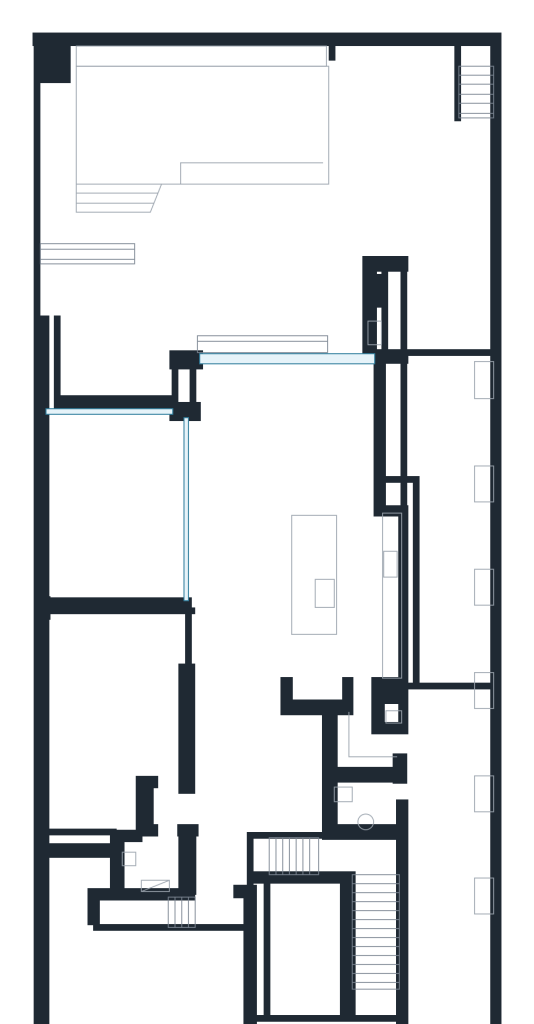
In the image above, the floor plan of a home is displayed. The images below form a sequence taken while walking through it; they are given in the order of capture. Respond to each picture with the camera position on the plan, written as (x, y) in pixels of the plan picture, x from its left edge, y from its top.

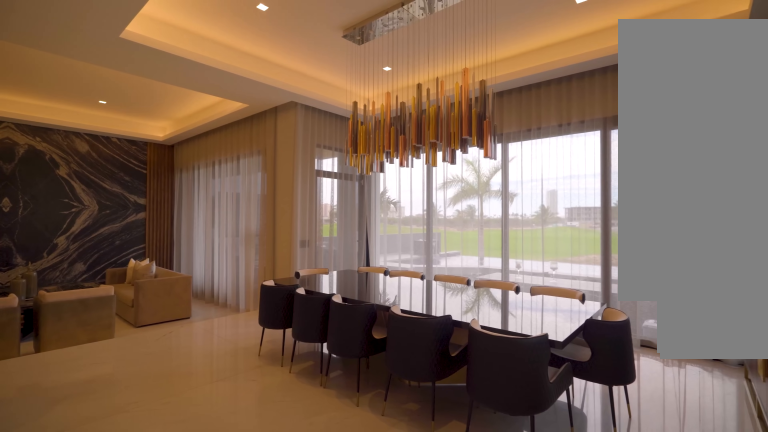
(316, 491)
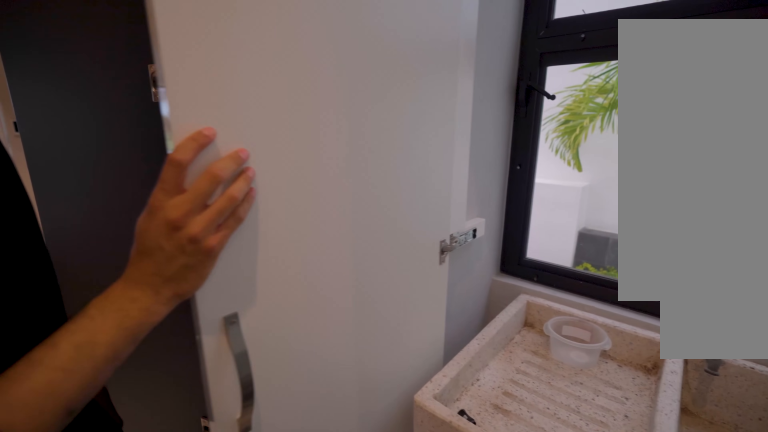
(364, 720)
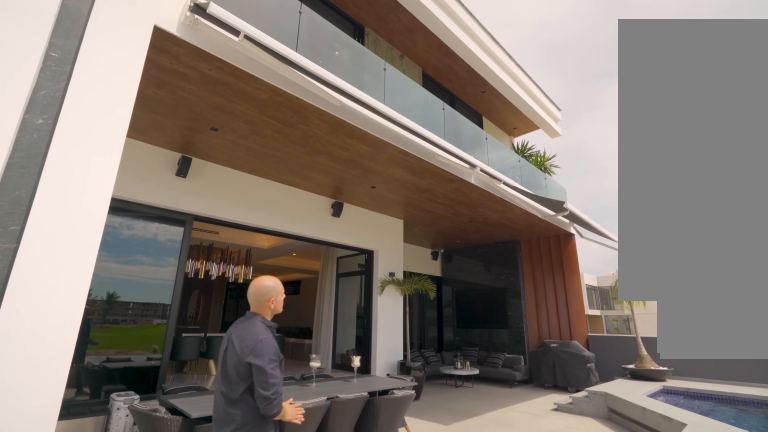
(349, 264)
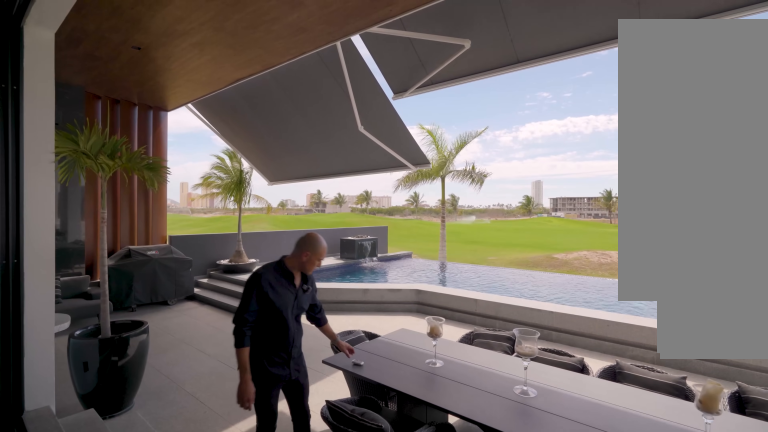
(267, 357)
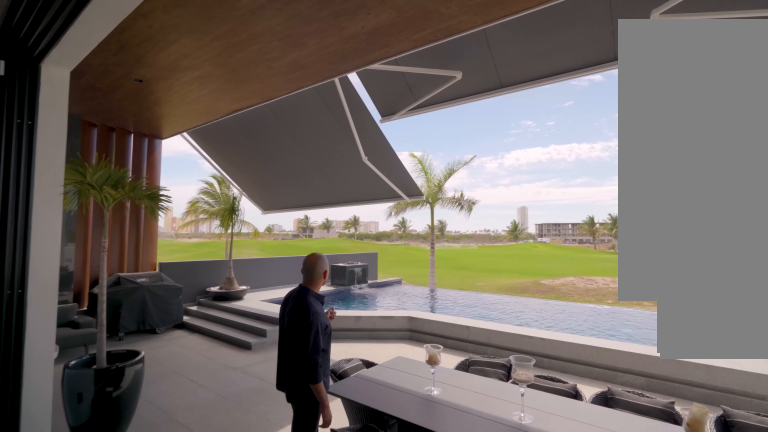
(267, 357)
